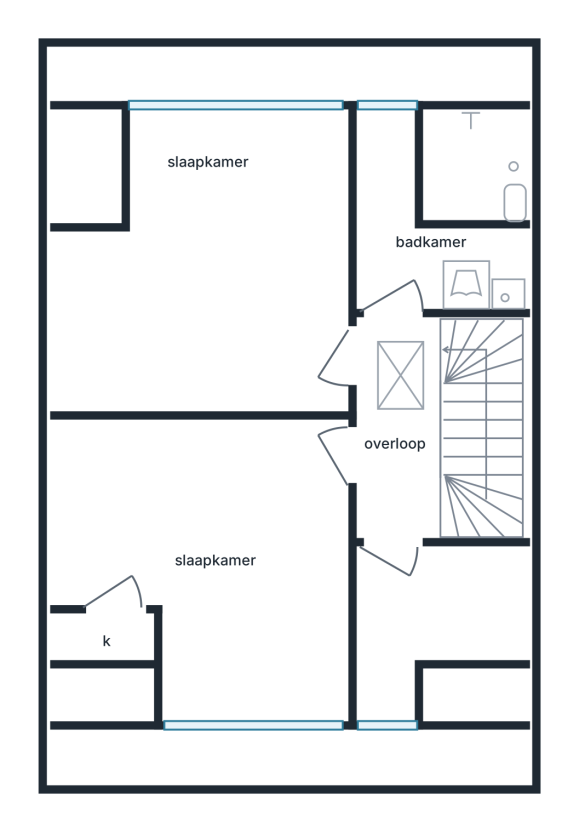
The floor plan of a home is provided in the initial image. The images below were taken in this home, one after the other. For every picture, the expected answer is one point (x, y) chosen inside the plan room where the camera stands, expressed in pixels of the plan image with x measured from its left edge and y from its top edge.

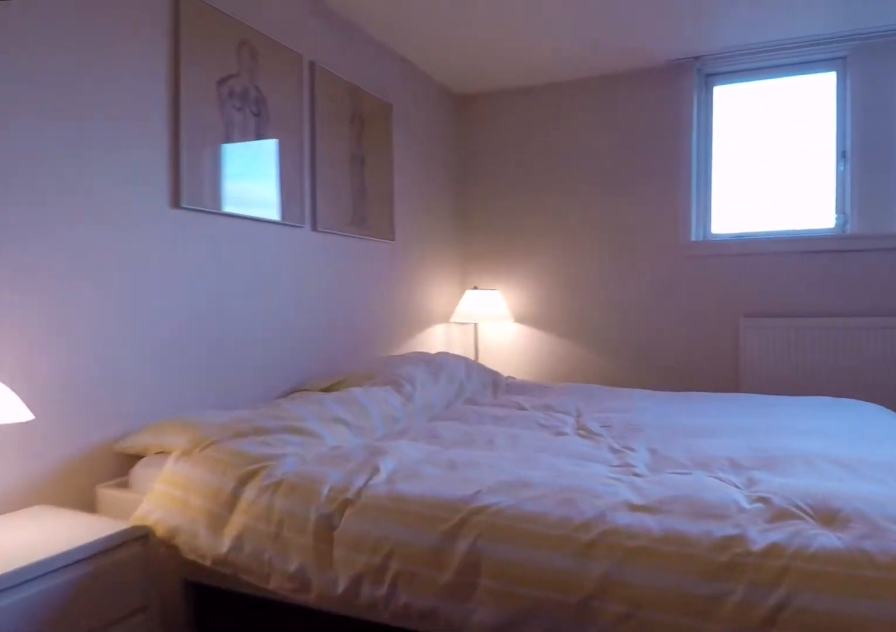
(204, 273)
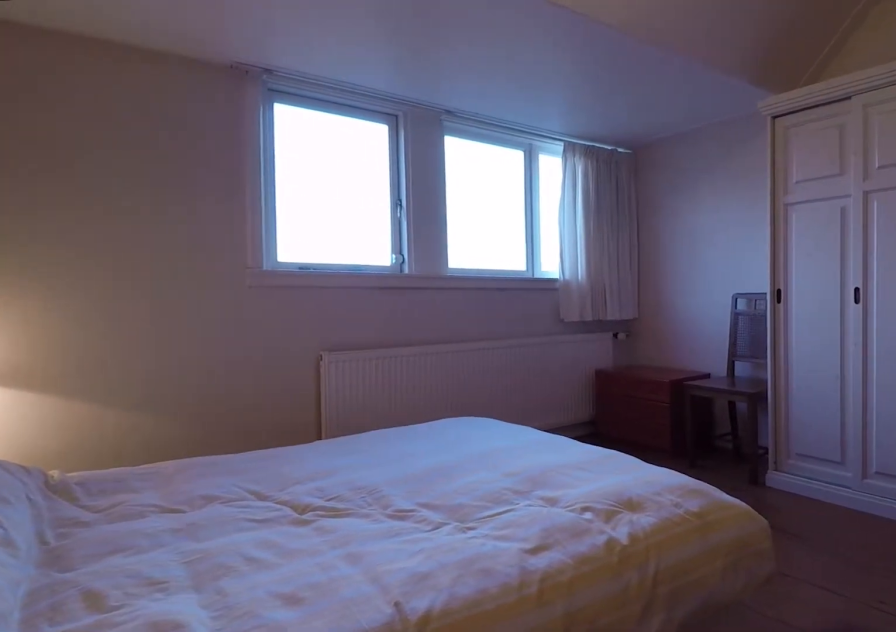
(204, 273)
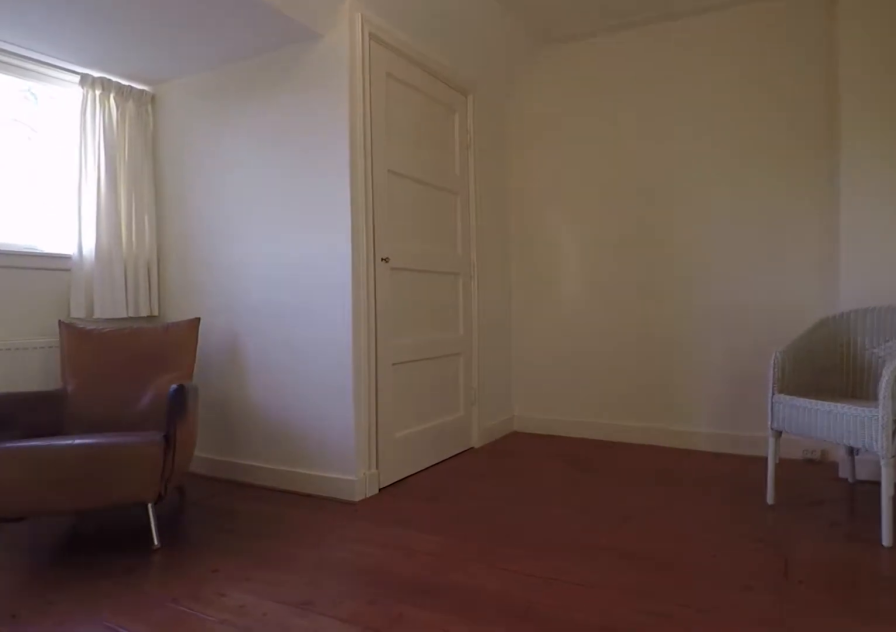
(223, 563)
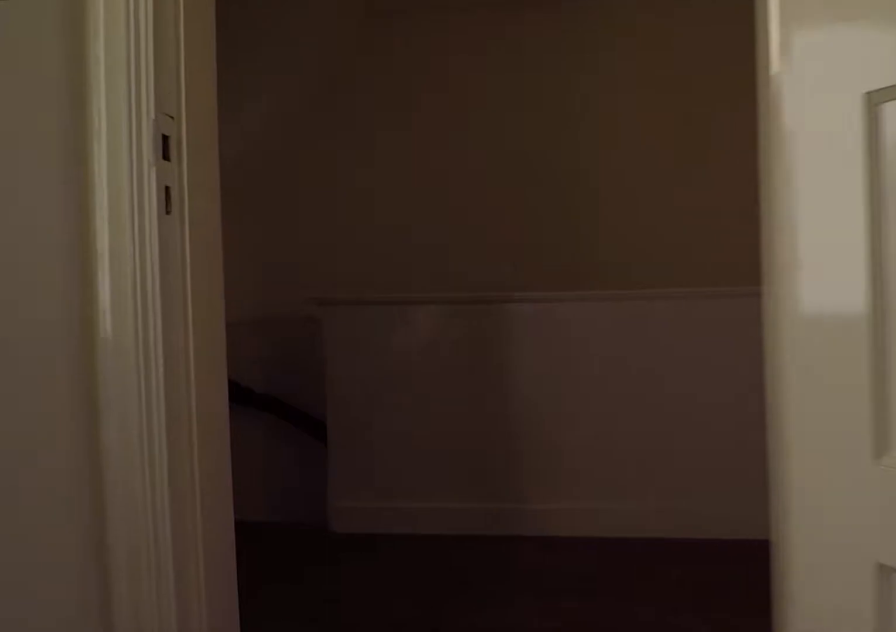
(223, 563)
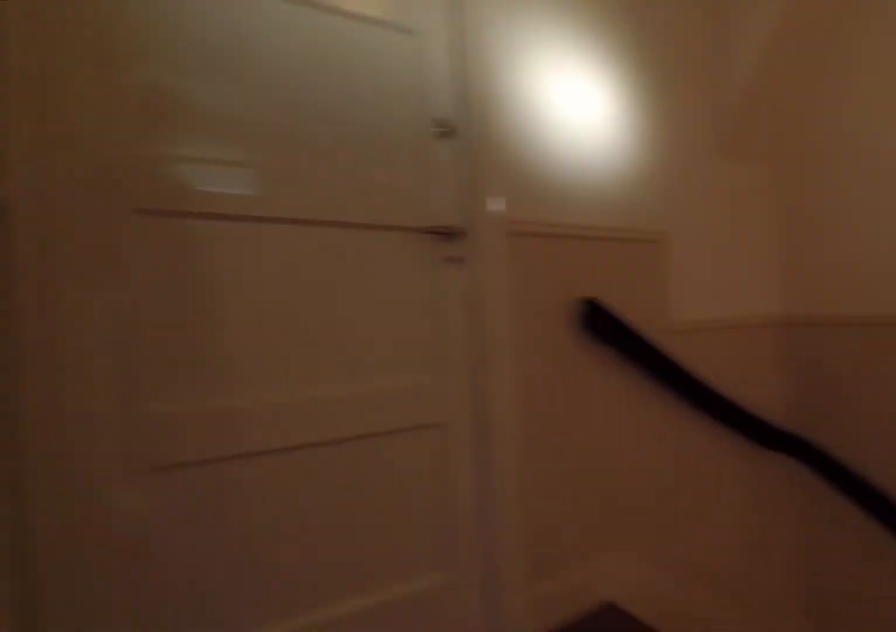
(398, 430)
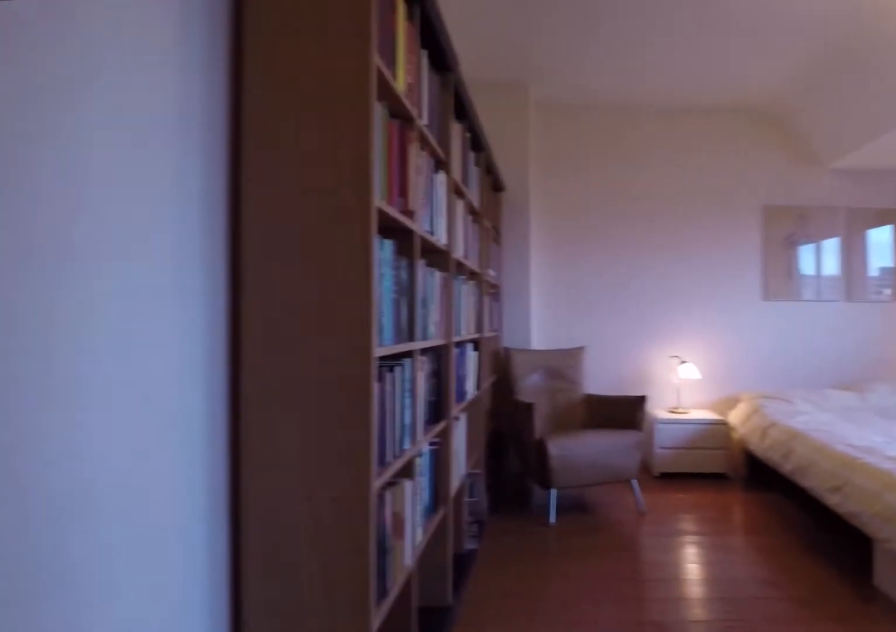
(203, 273)
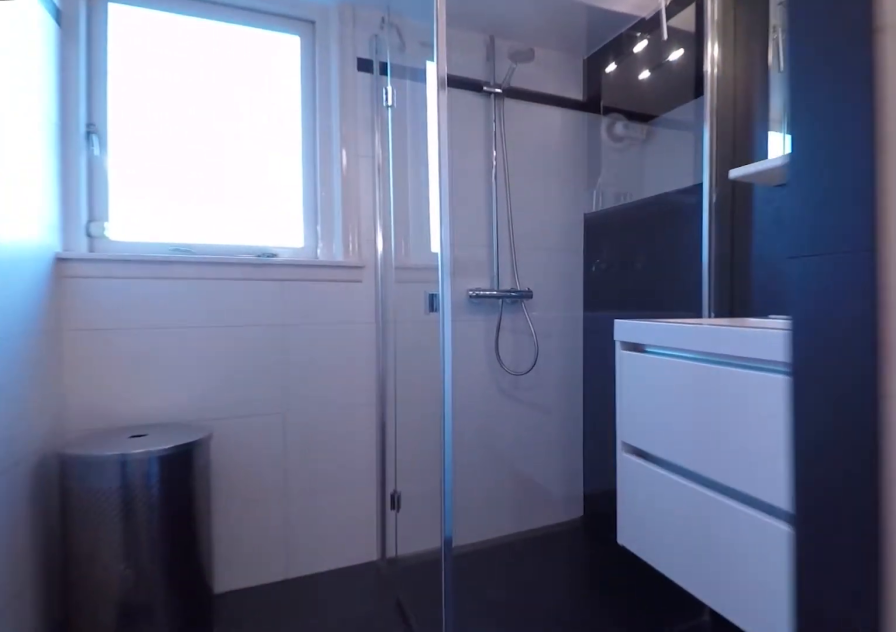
(422, 236)
